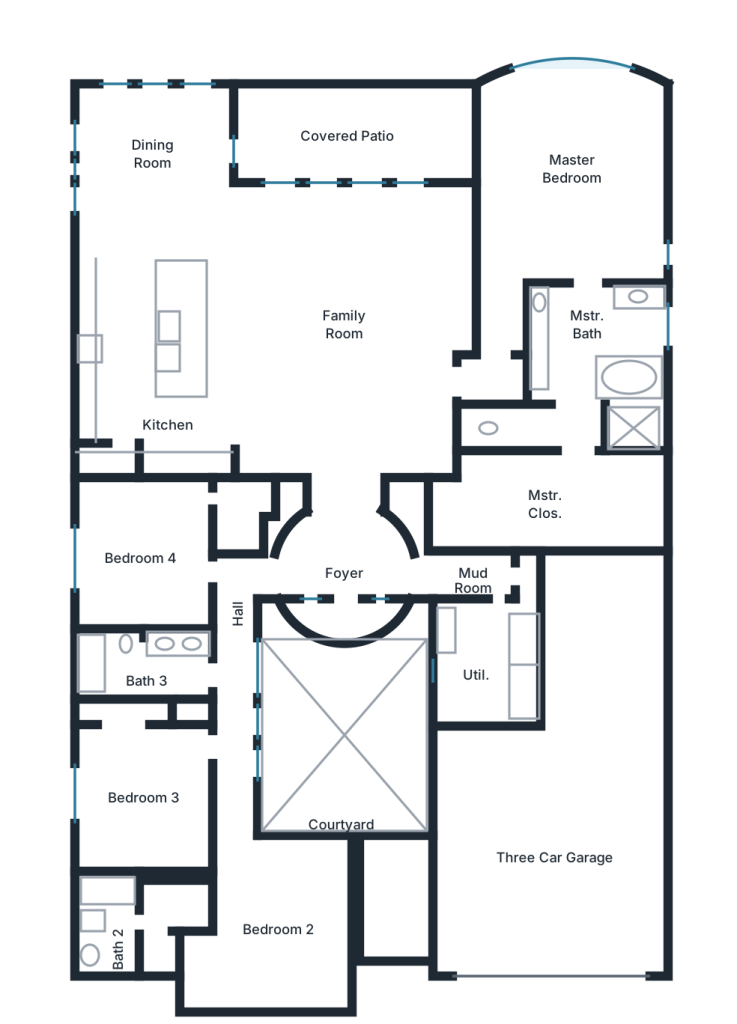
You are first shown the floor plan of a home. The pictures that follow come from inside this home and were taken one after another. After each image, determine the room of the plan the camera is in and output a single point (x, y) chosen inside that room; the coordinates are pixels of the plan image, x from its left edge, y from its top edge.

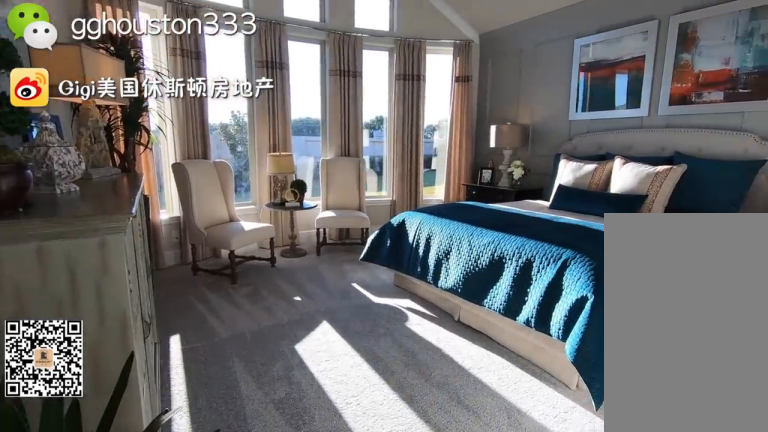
(574, 161)
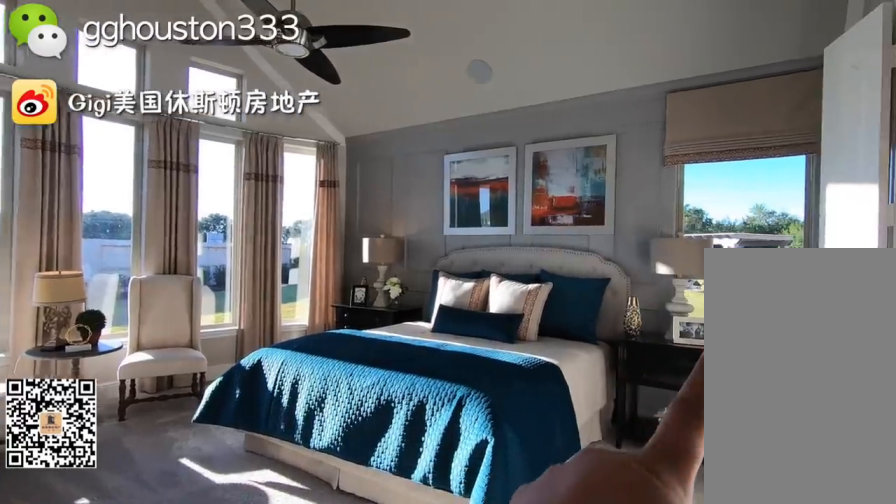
(574, 161)
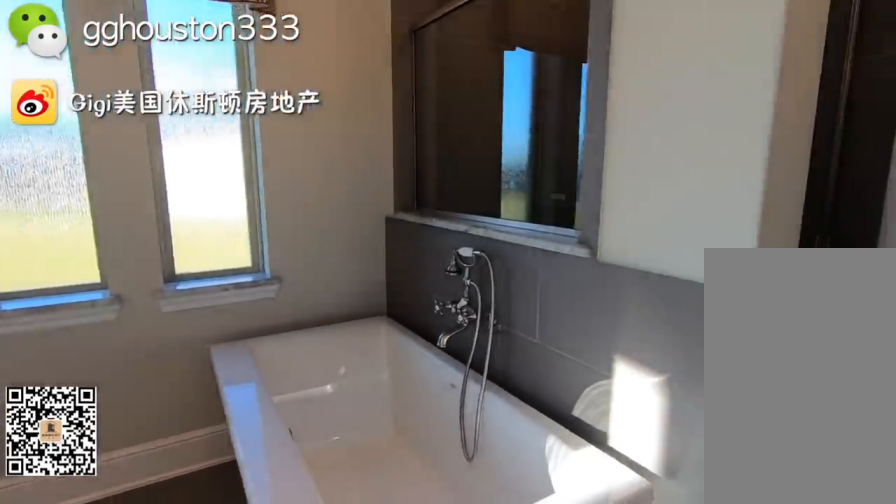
(586, 344)
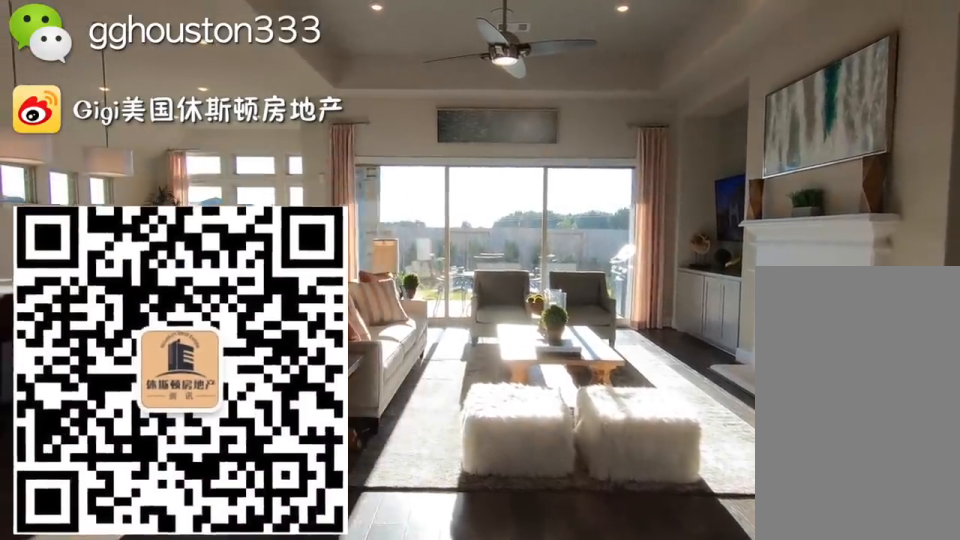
(355, 300)
